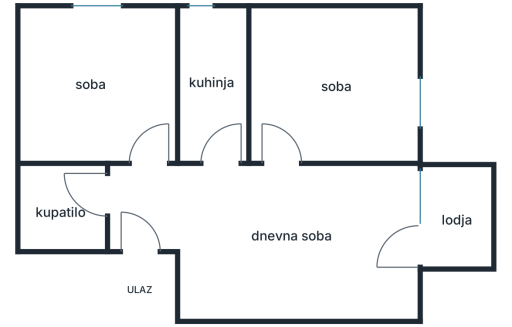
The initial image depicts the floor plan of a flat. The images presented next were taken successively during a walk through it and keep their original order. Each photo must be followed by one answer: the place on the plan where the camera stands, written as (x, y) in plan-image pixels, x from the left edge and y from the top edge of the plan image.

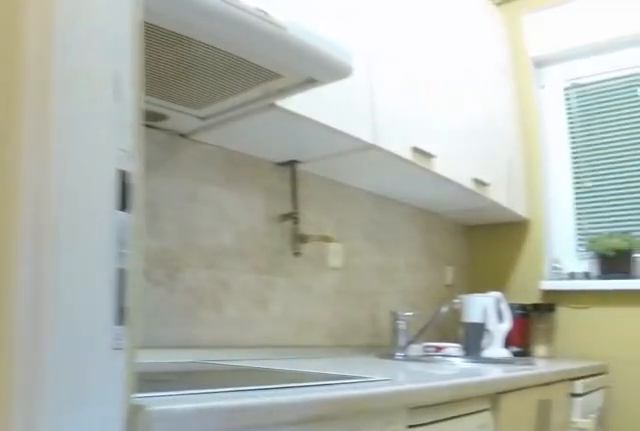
(252, 185)
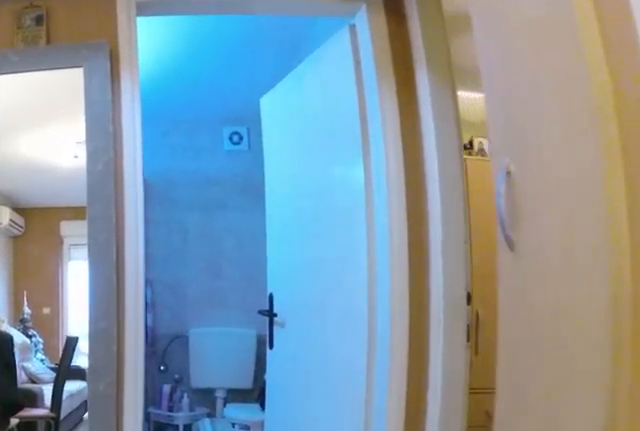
(204, 194)
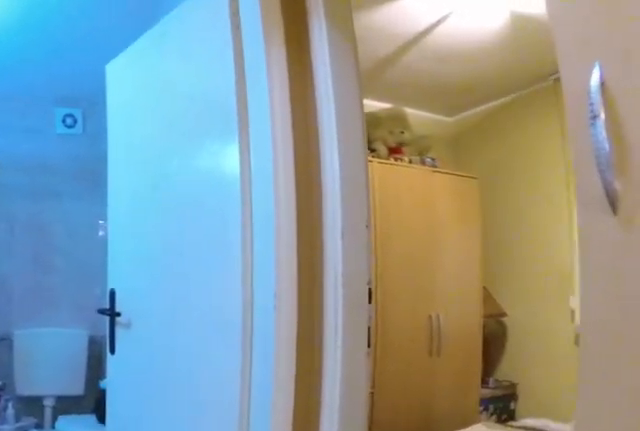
(183, 194)
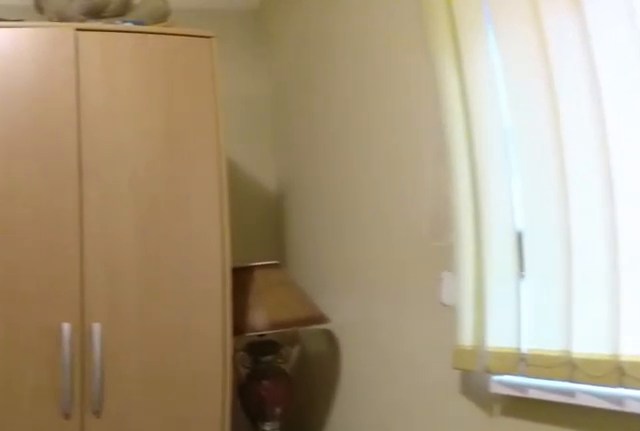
(158, 103)
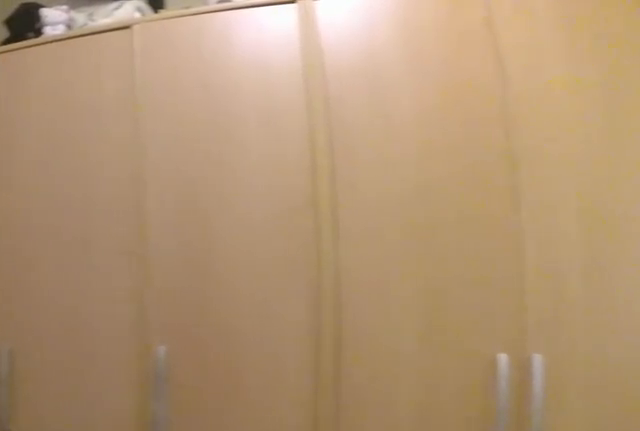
(157, 98)
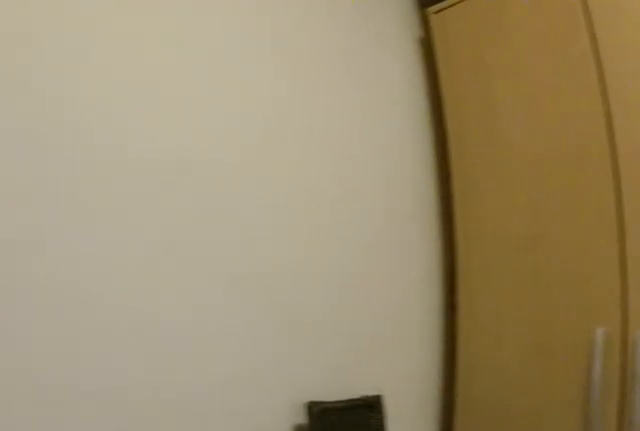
(152, 92)
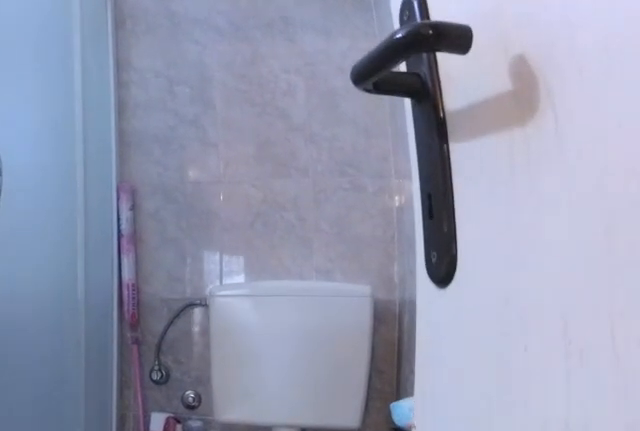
(105, 185)
